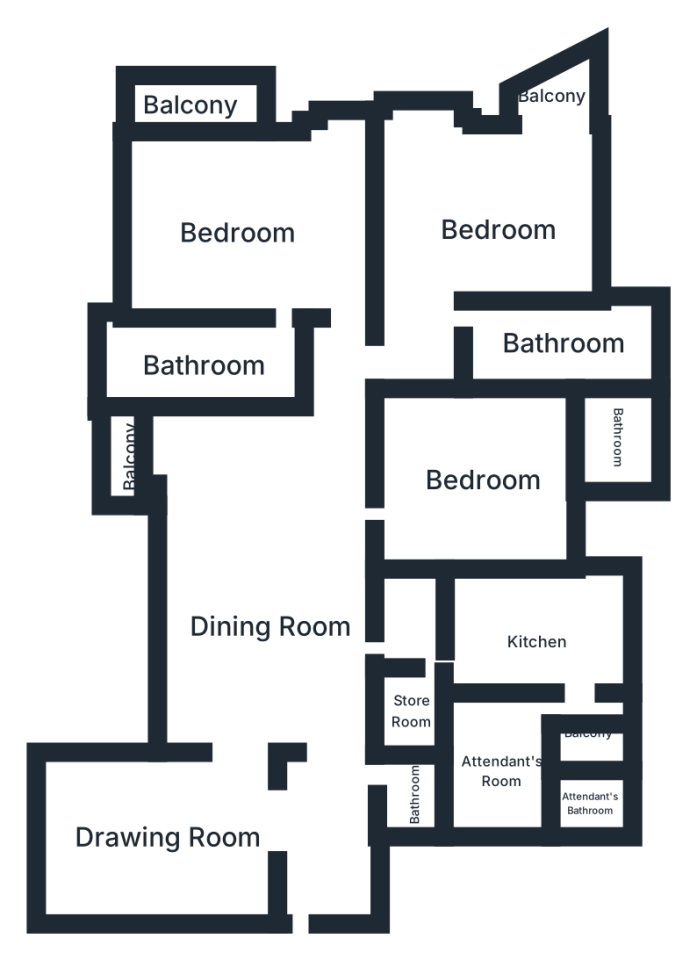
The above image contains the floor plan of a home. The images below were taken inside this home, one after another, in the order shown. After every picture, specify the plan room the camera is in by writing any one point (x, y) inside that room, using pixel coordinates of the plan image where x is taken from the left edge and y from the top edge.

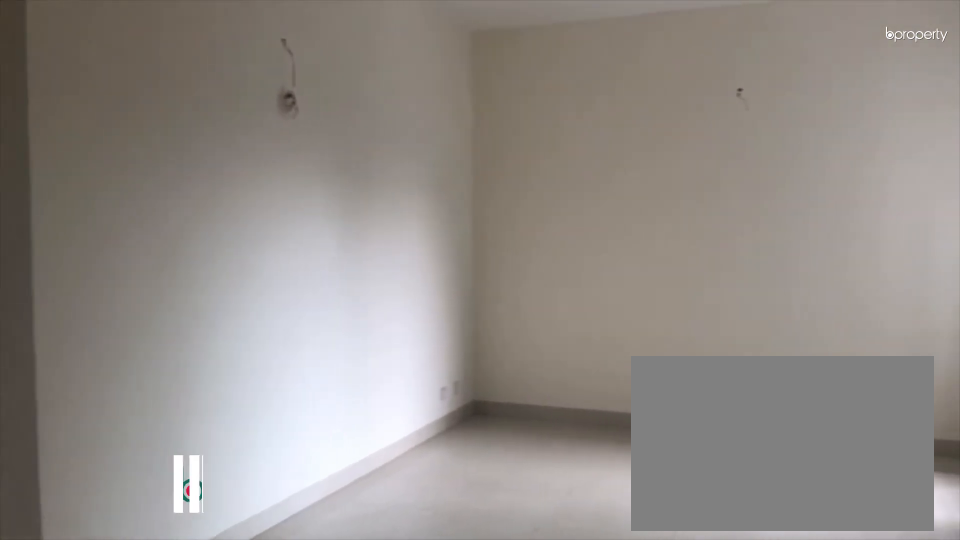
(175, 833)
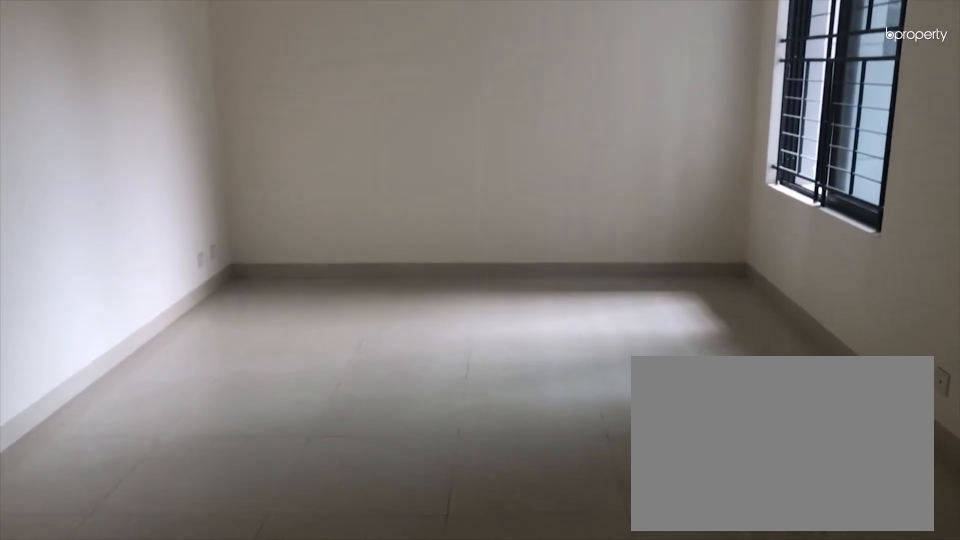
(175, 833)
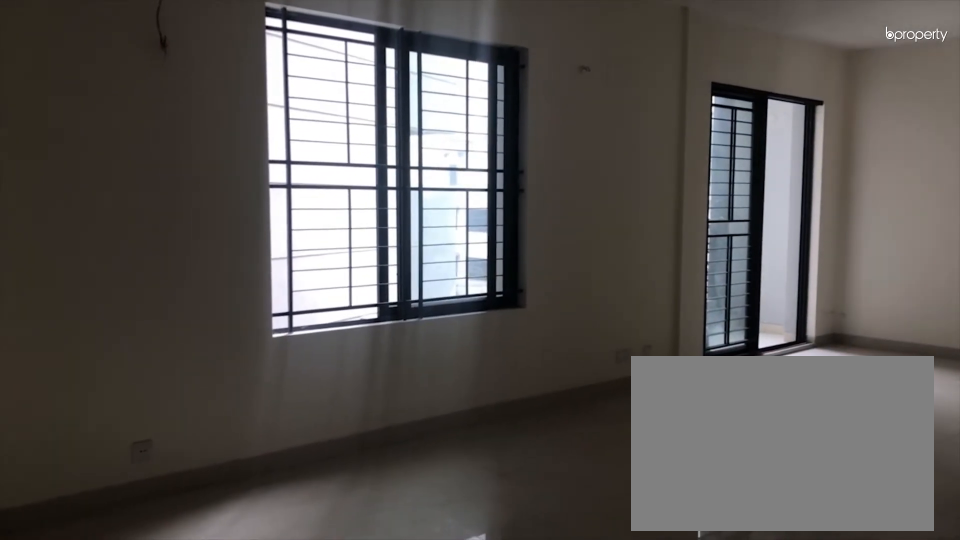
(273, 631)
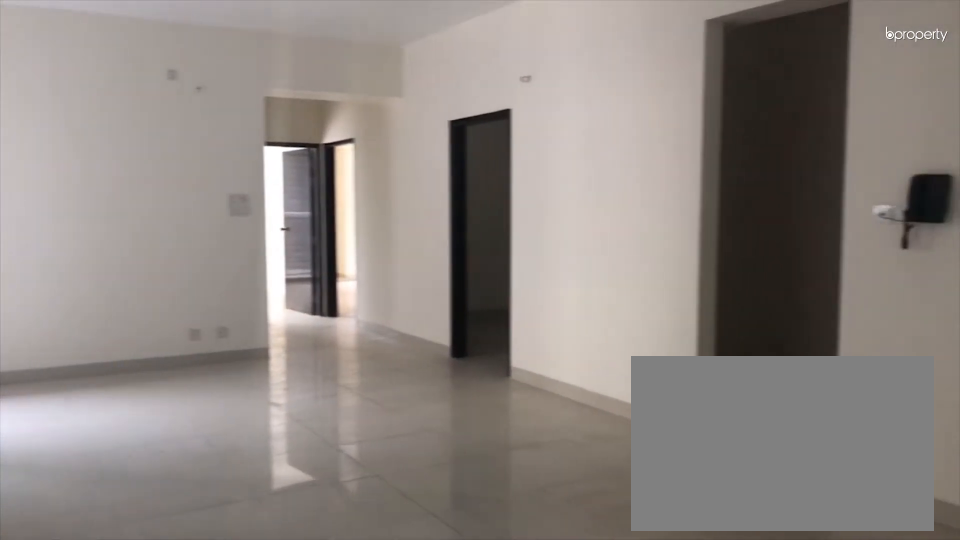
(273, 631)
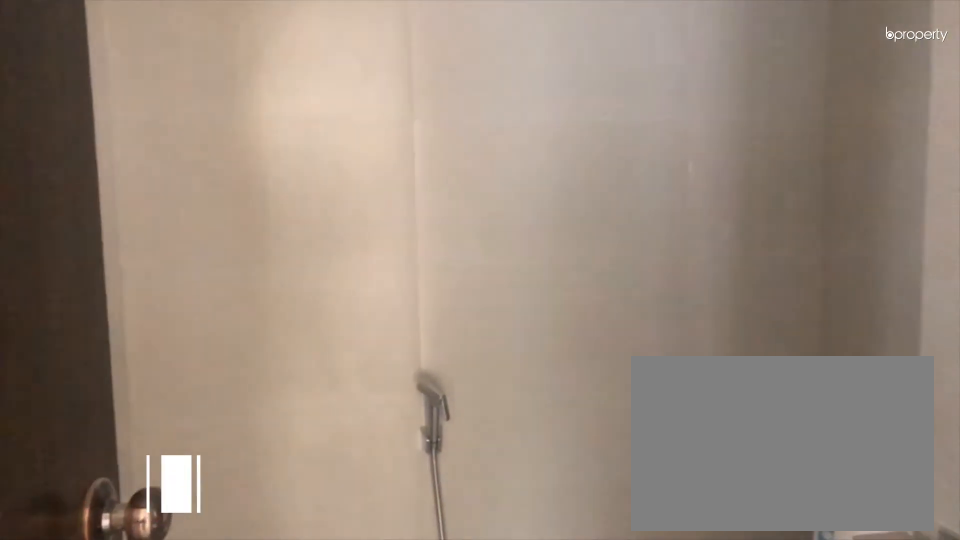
(416, 792)
